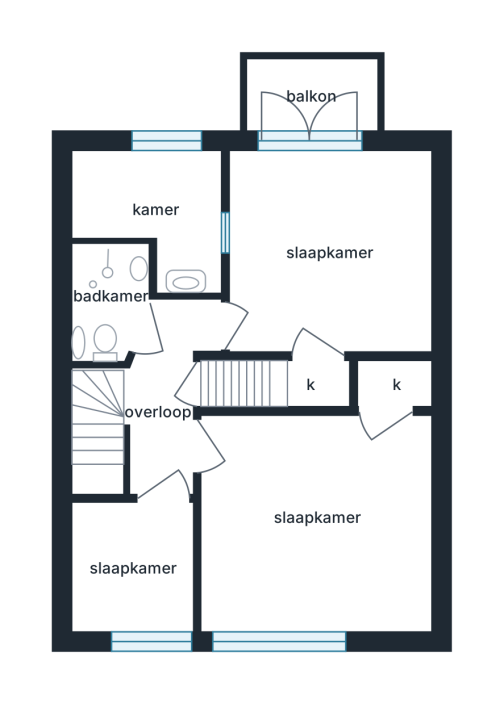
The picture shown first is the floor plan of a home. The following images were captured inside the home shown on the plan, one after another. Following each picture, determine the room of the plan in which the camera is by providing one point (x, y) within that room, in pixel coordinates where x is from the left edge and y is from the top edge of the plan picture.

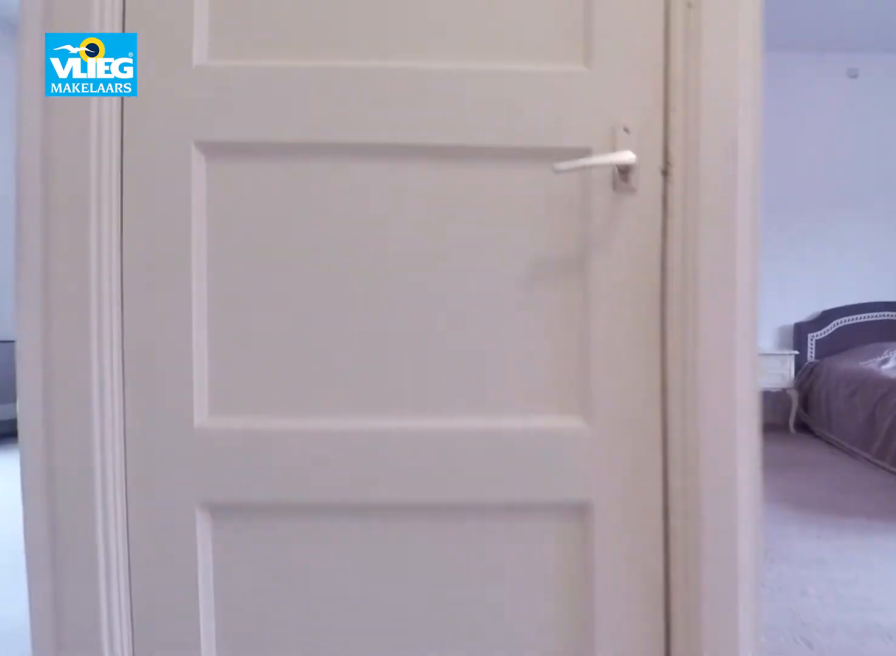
(152, 406)
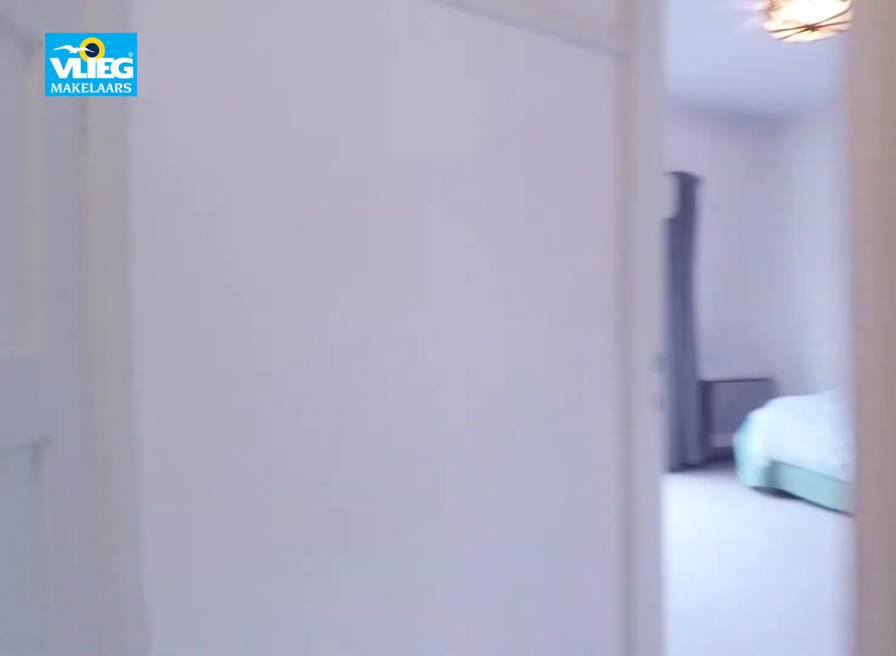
(152, 406)
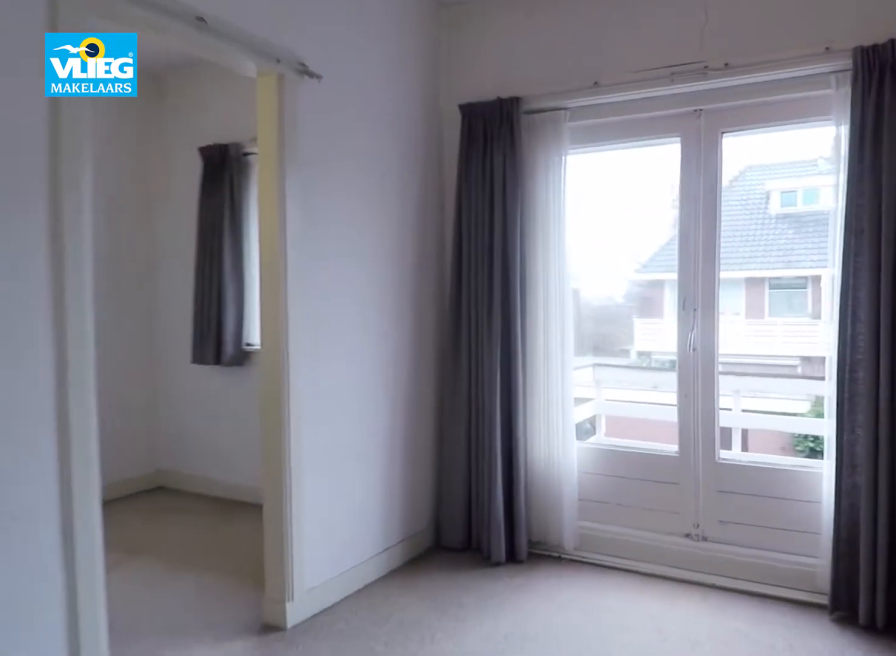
(301, 333)
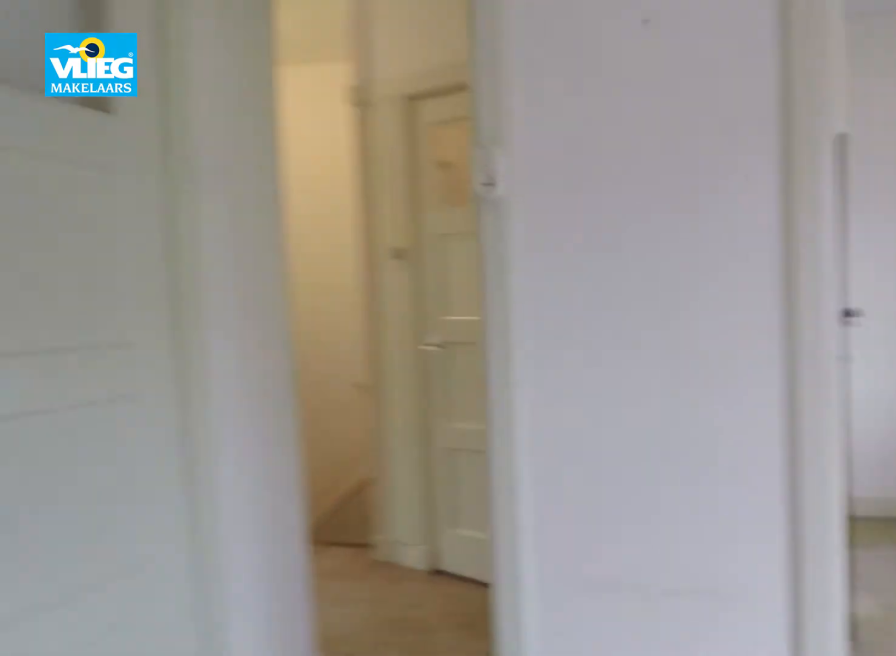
(301, 333)
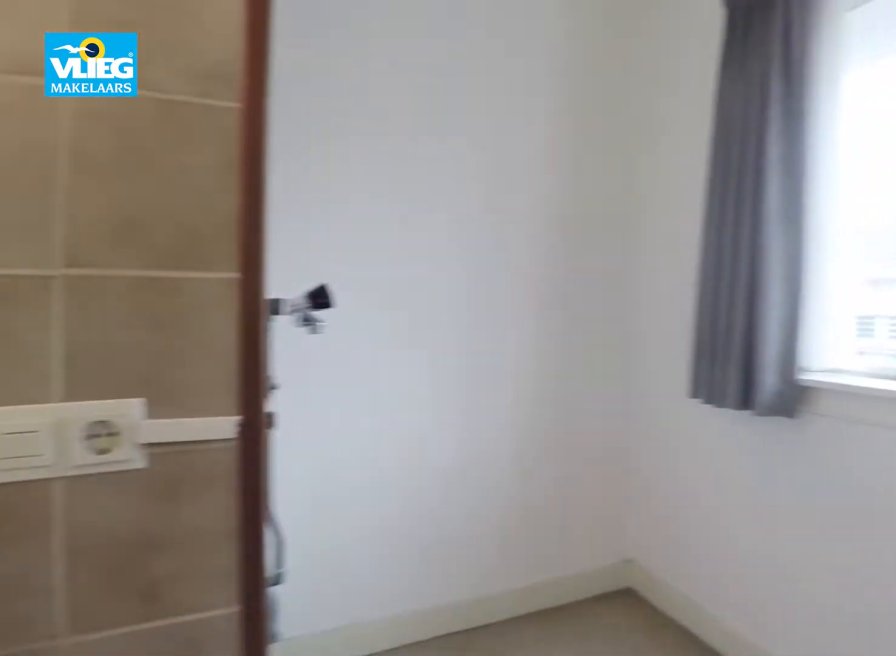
(137, 196)
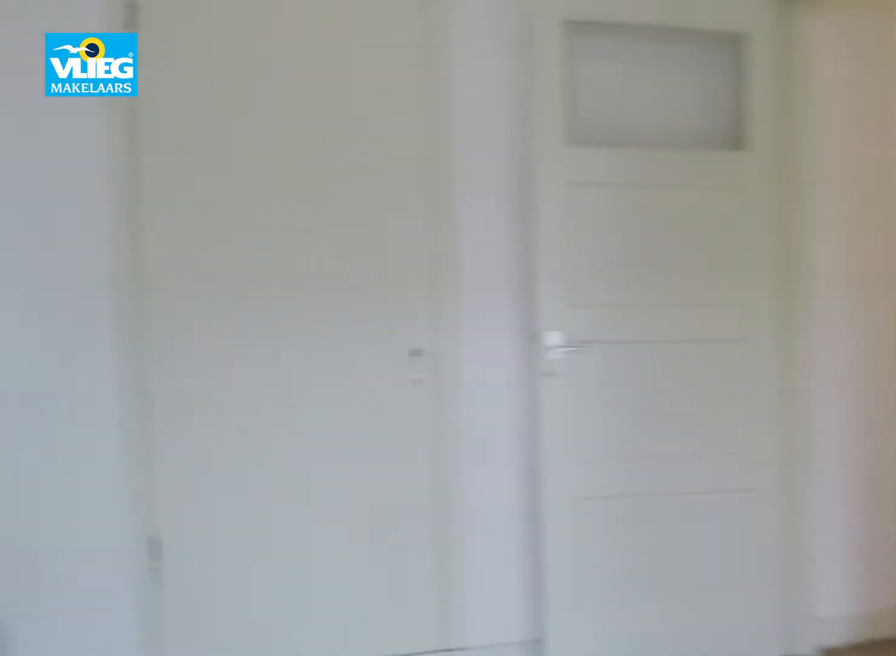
(301, 333)
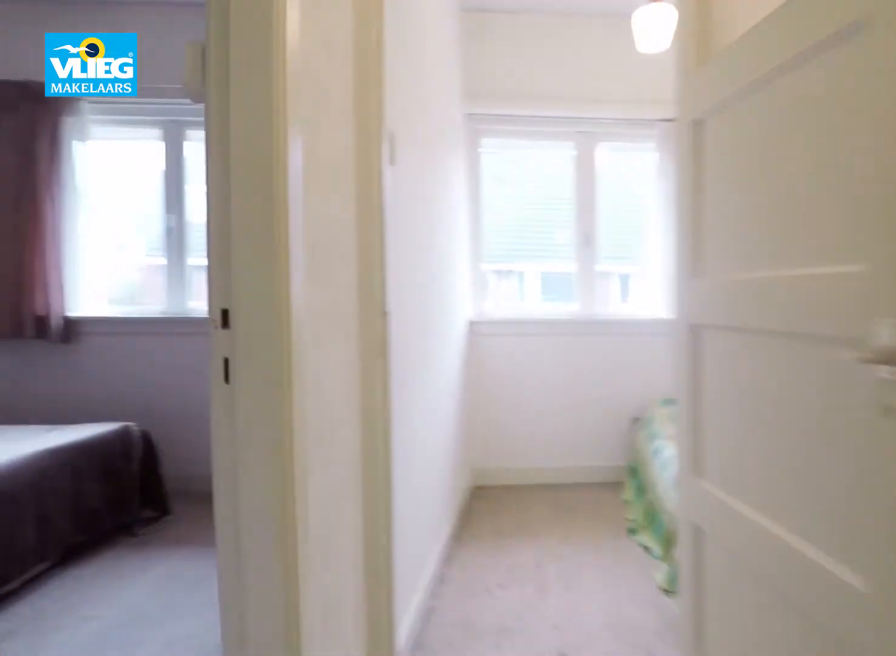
(152, 405)
